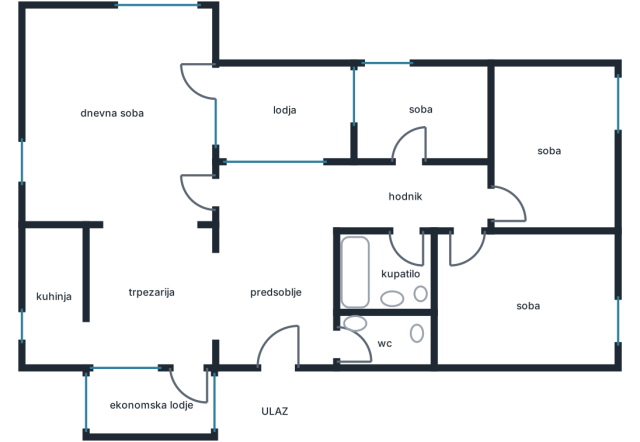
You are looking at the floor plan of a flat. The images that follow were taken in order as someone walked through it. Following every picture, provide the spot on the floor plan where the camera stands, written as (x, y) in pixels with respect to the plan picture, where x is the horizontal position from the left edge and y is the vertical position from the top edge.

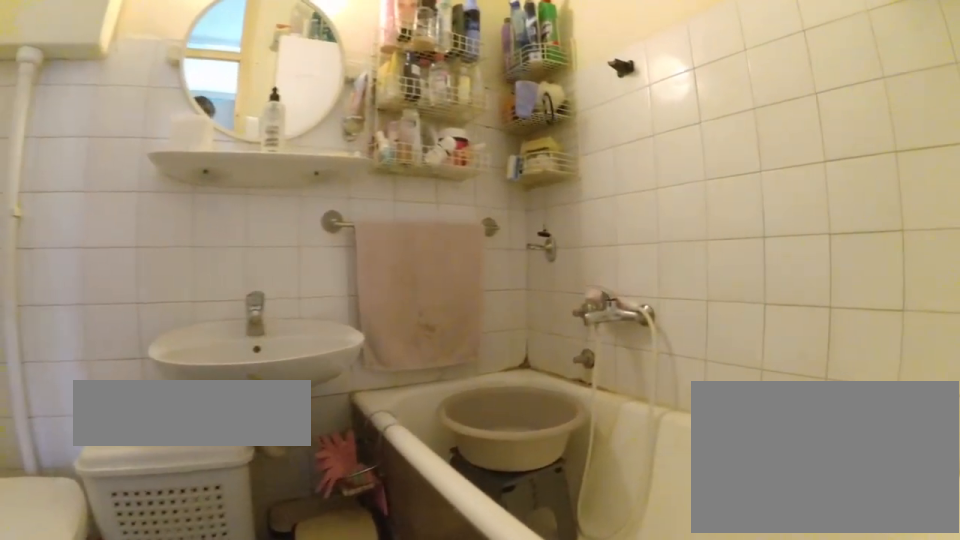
(389, 236)
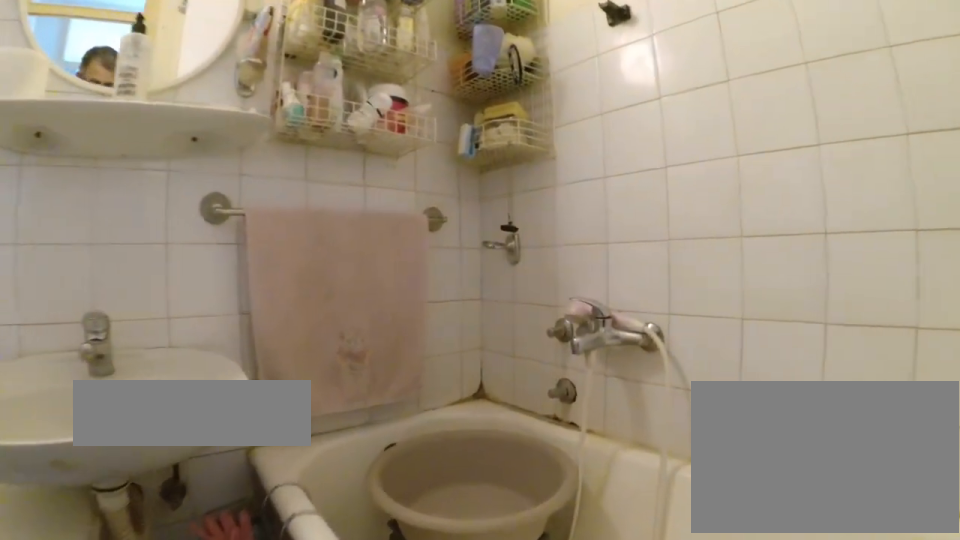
(383, 252)
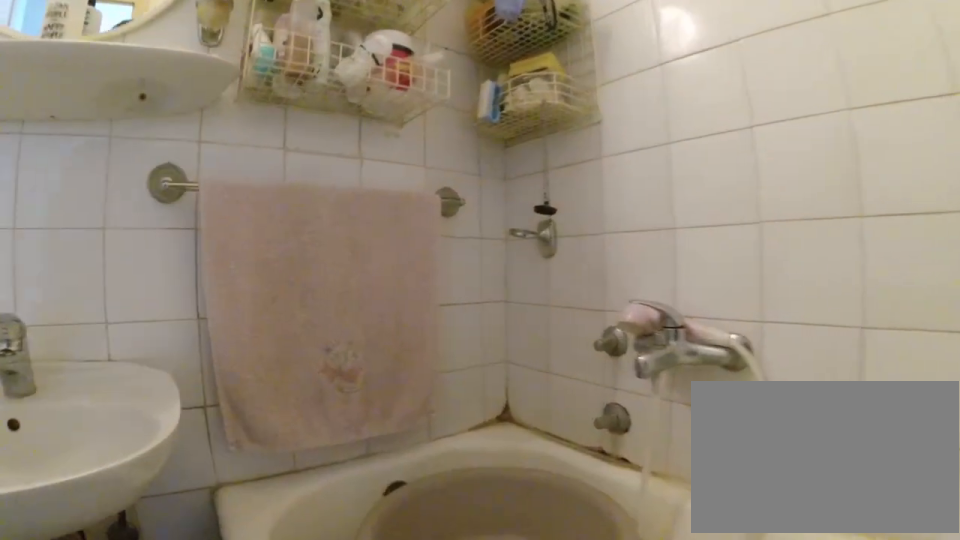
(378, 262)
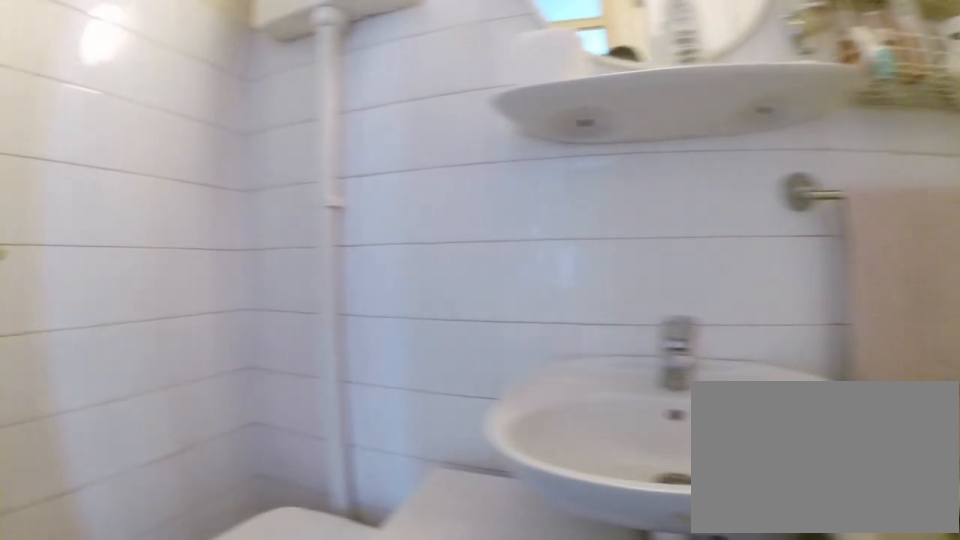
(363, 267)
